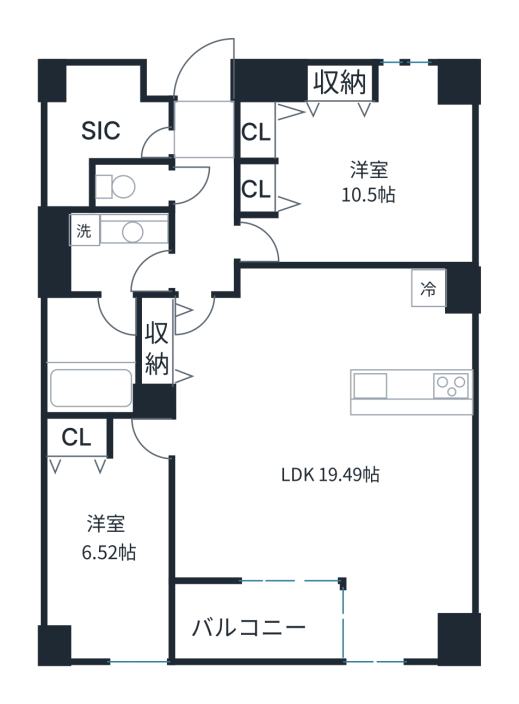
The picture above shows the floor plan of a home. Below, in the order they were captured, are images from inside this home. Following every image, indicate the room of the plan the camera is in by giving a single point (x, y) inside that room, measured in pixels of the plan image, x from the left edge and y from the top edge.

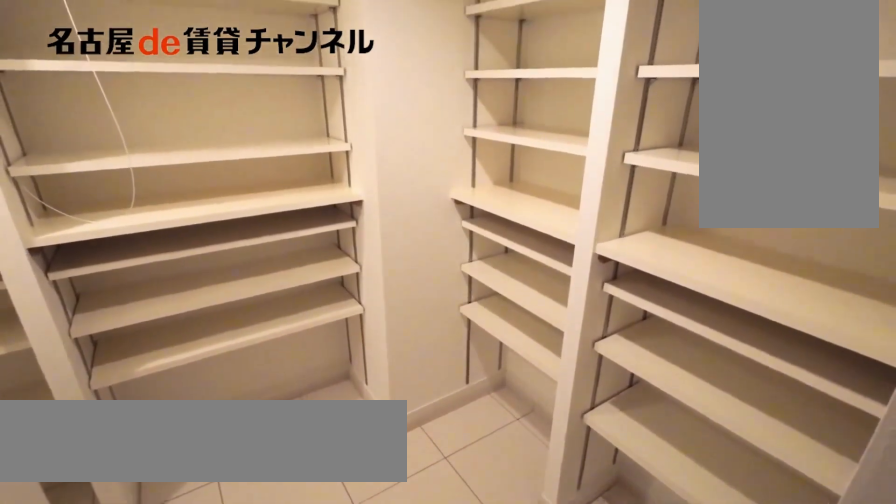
(104, 125)
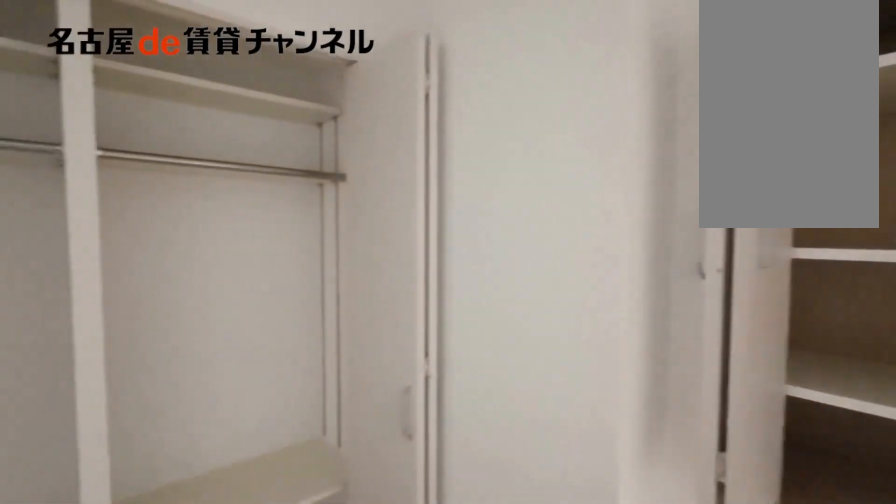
(352, 163)
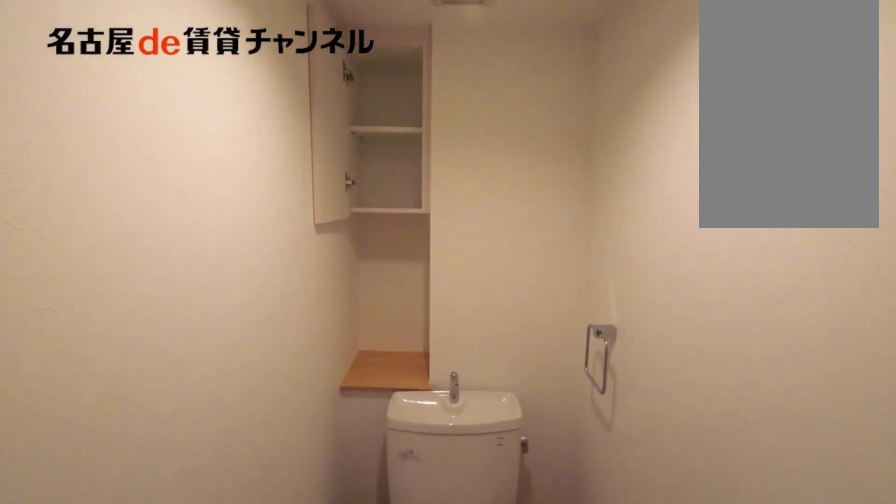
(130, 185)
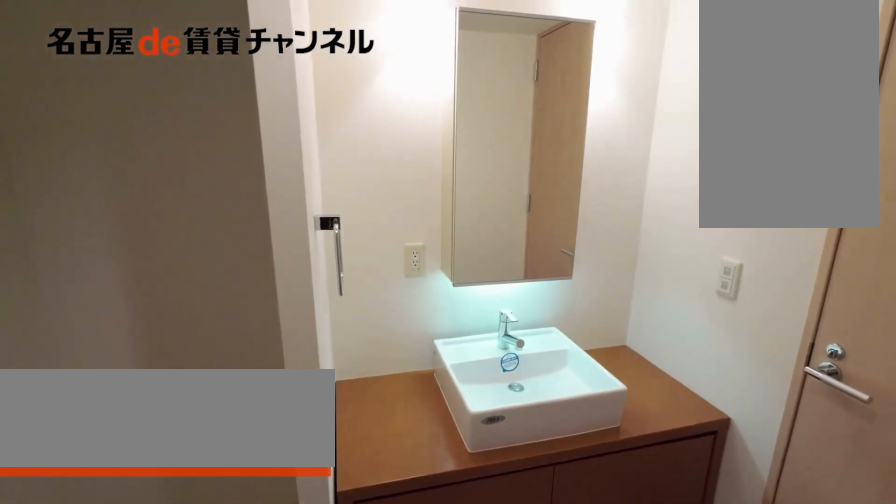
(114, 252)
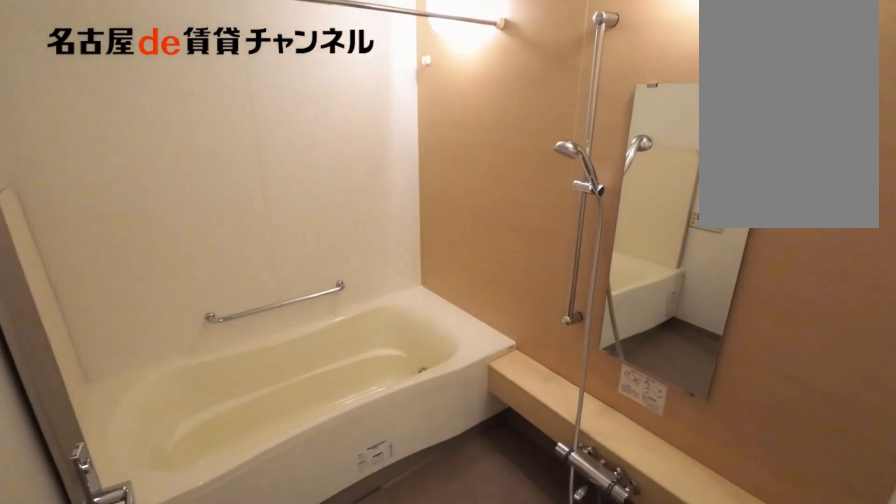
(96, 354)
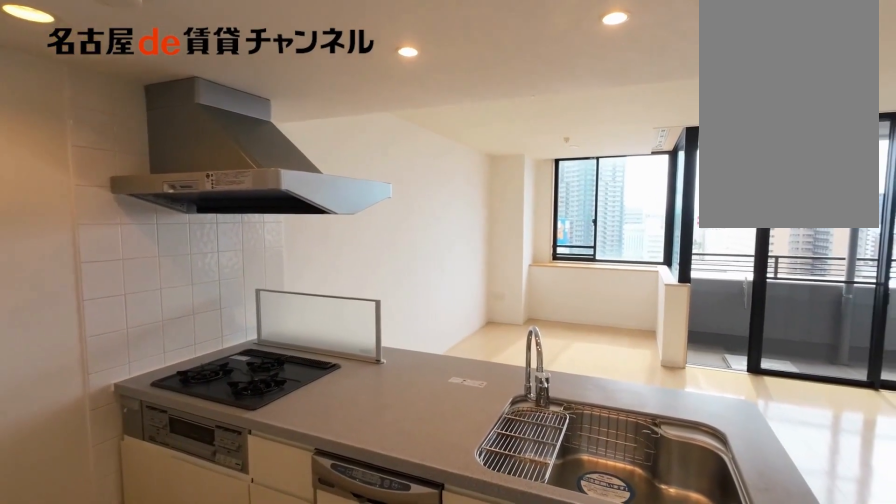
(411, 391)
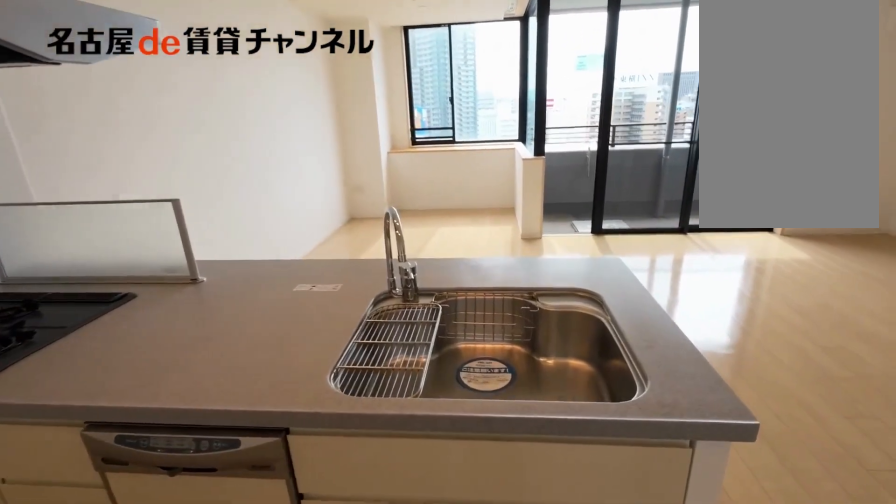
(411, 391)
